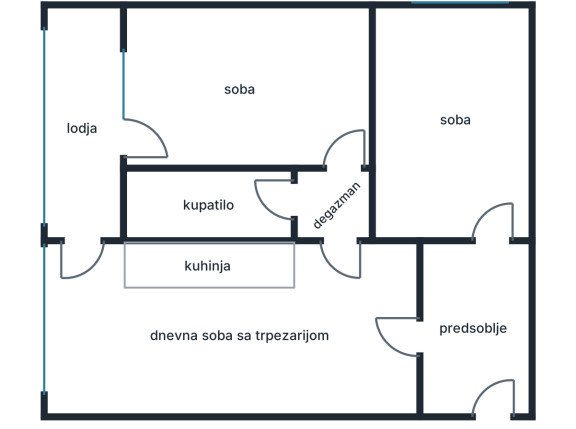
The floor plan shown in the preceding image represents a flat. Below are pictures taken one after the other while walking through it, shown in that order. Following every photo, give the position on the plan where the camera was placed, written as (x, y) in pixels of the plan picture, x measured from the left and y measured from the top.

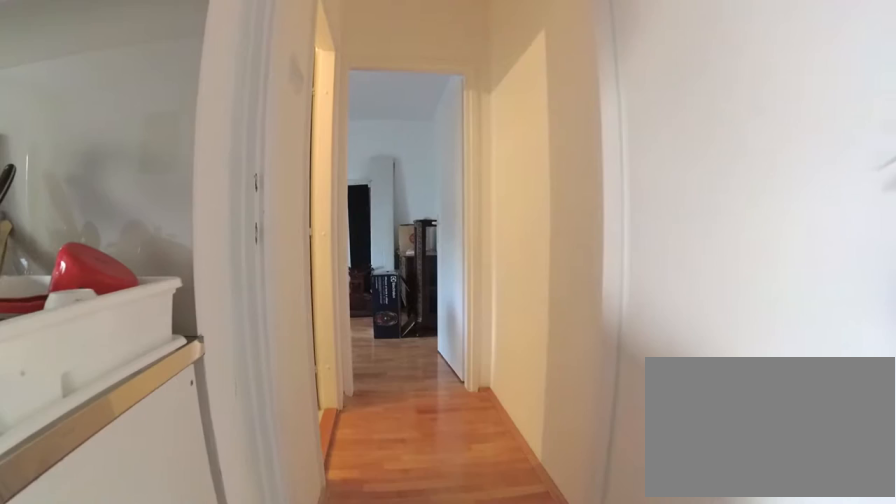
(326, 312)
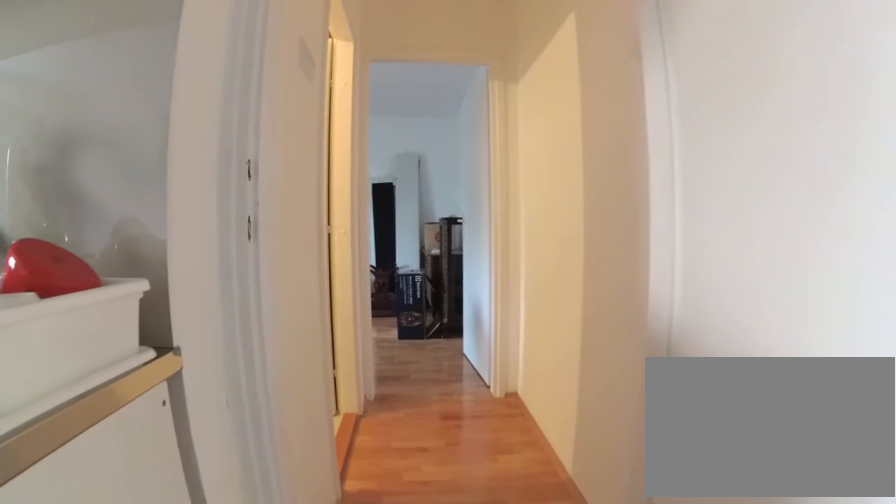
(326, 305)
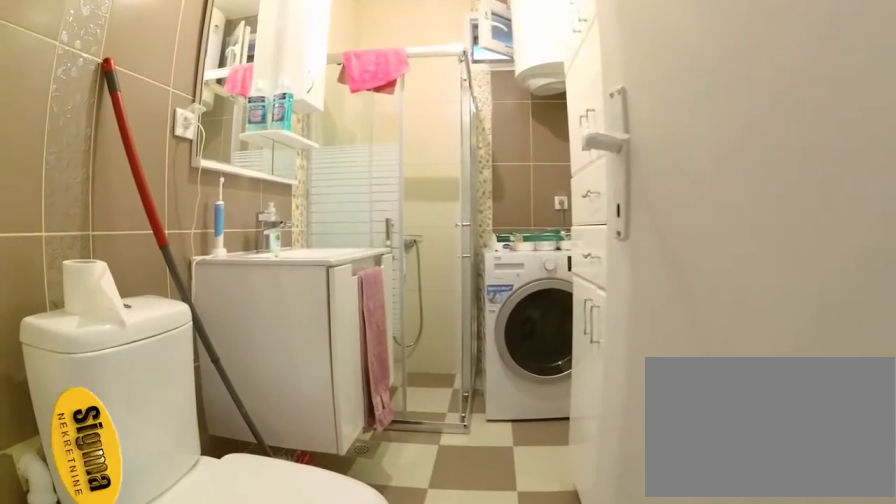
(320, 204)
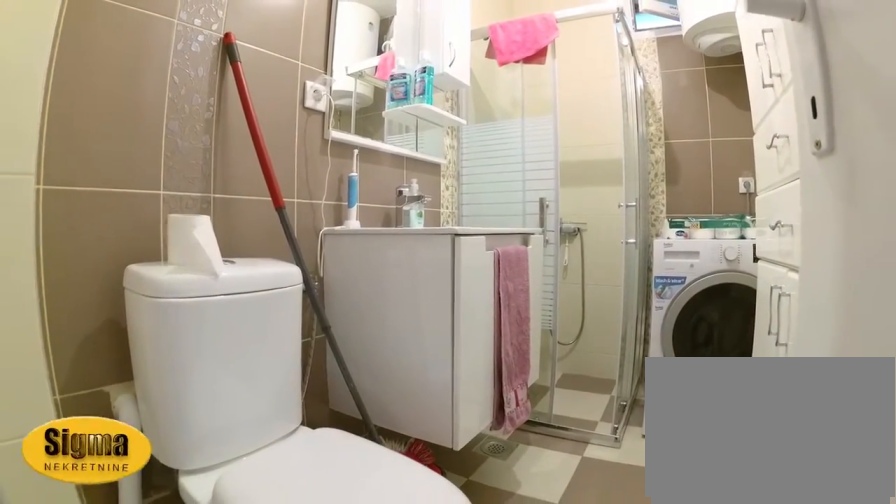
(301, 205)
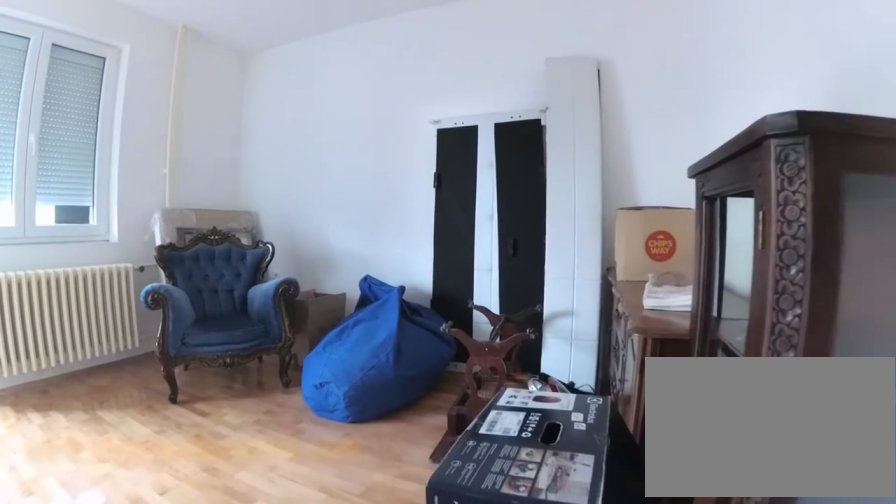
(343, 161)
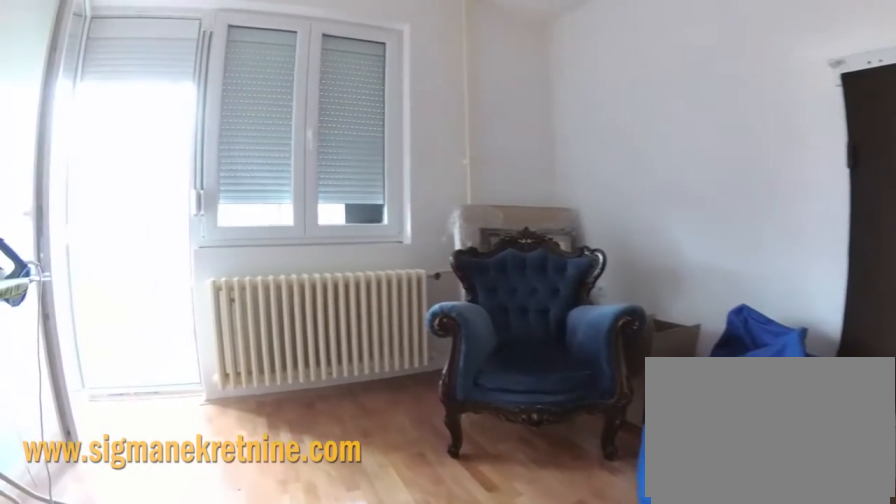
(325, 132)
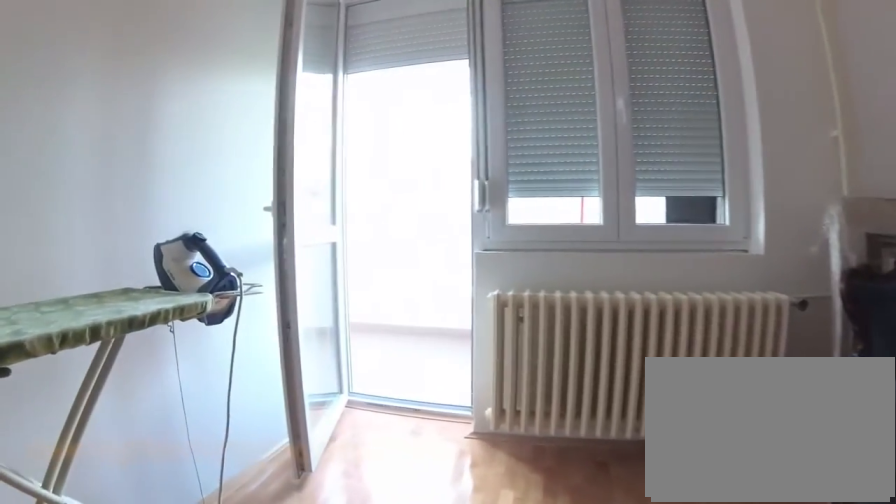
(287, 127)
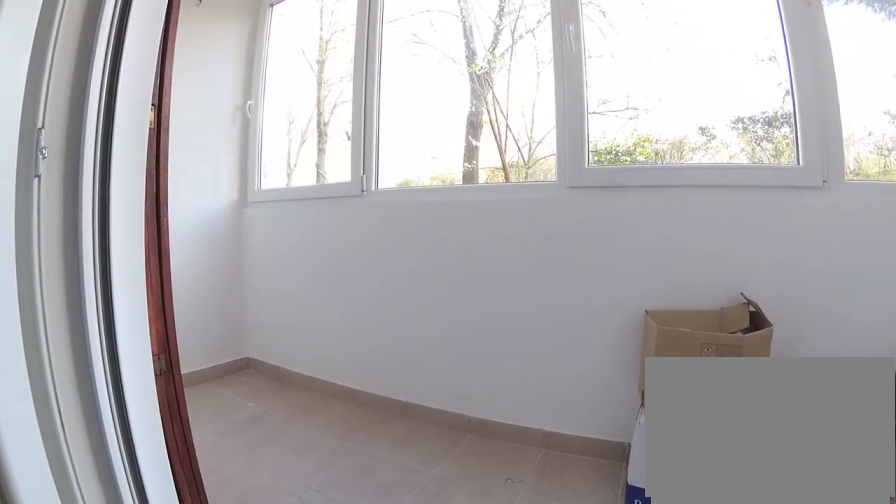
(138, 131)
